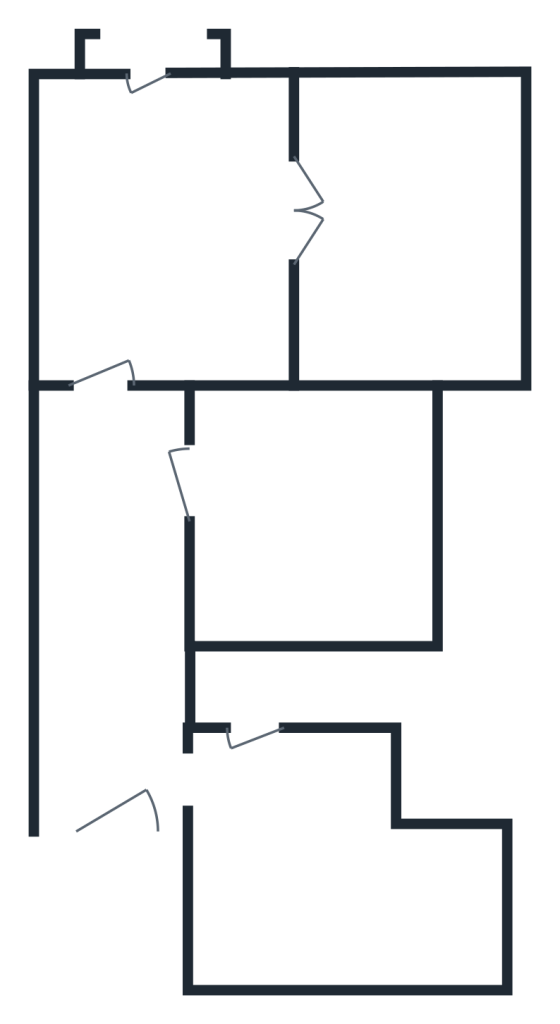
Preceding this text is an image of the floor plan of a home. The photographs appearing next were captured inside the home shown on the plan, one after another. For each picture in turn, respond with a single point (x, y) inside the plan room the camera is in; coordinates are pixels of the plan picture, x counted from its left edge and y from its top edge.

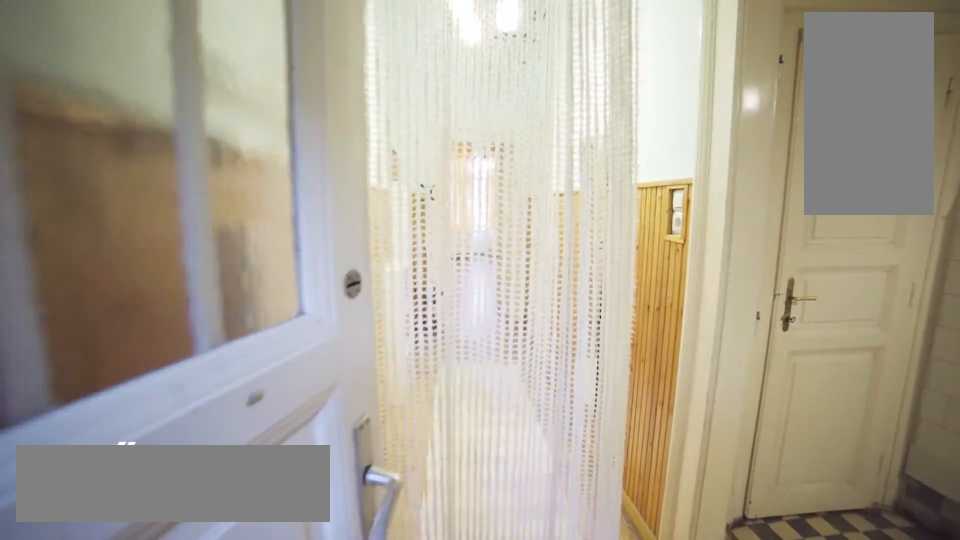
(119, 742)
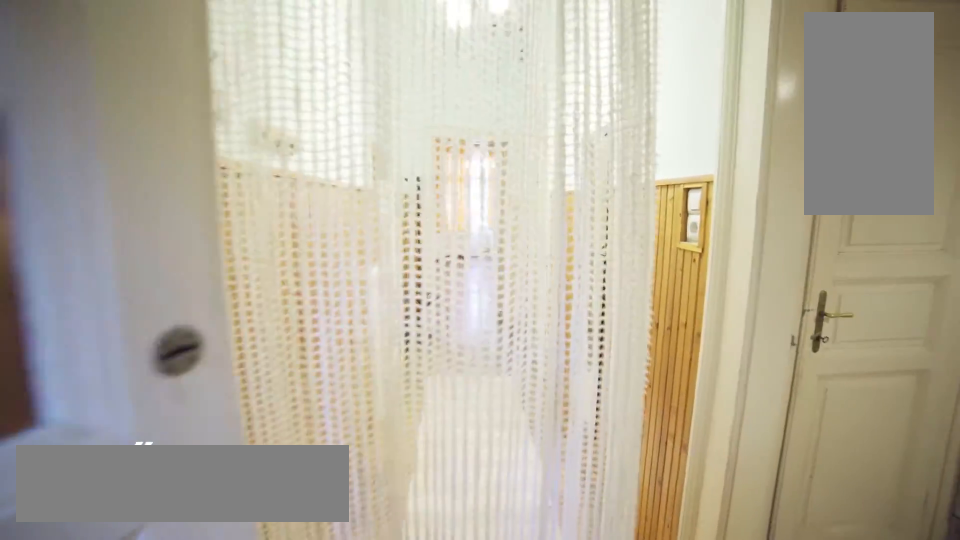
(118, 742)
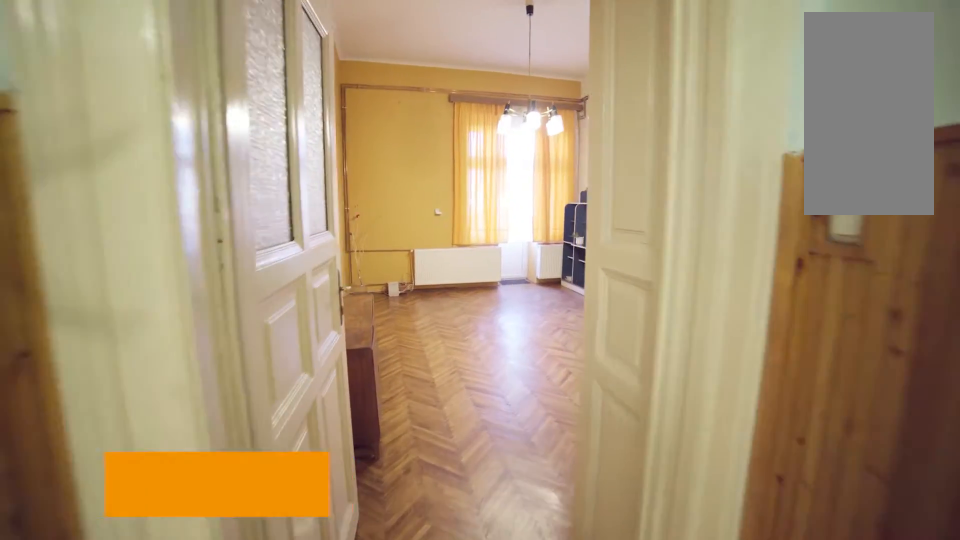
(119, 437)
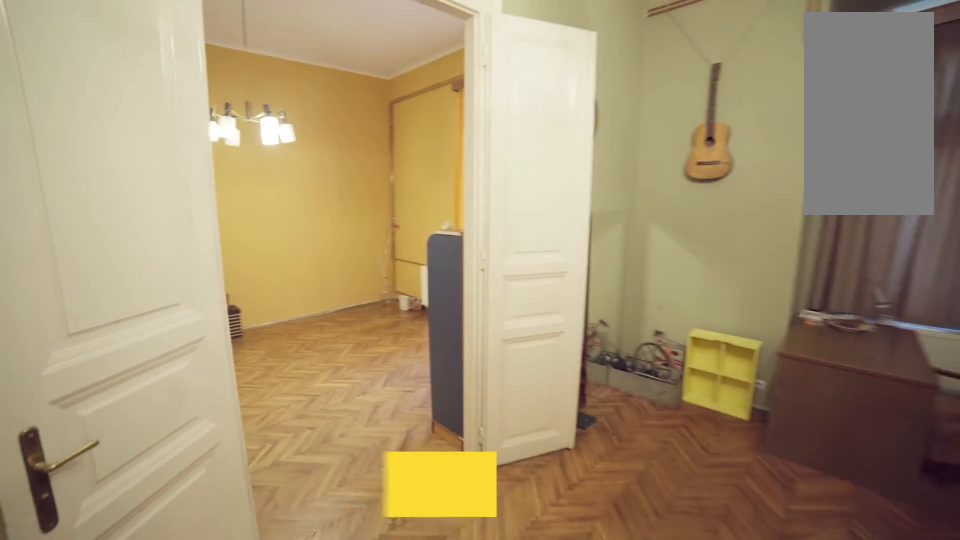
(423, 331)
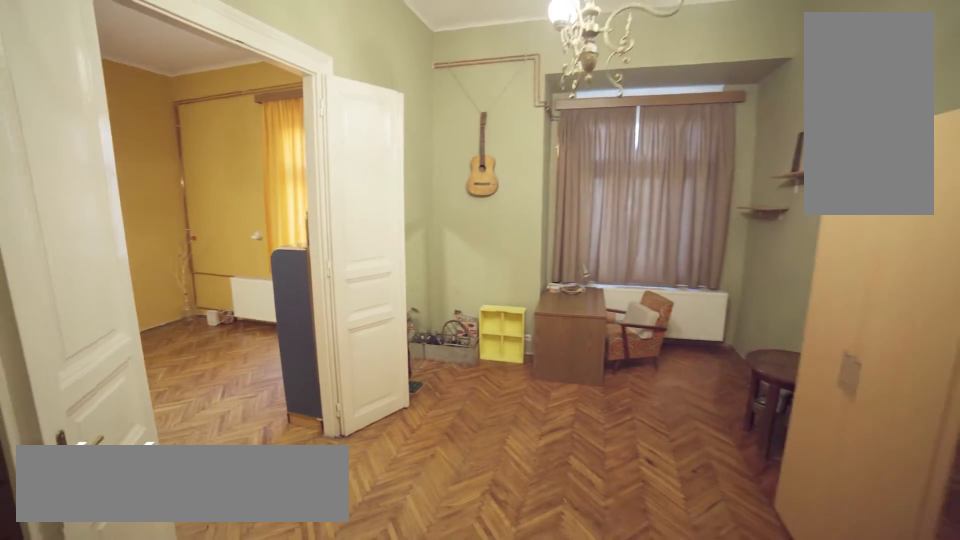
(423, 331)
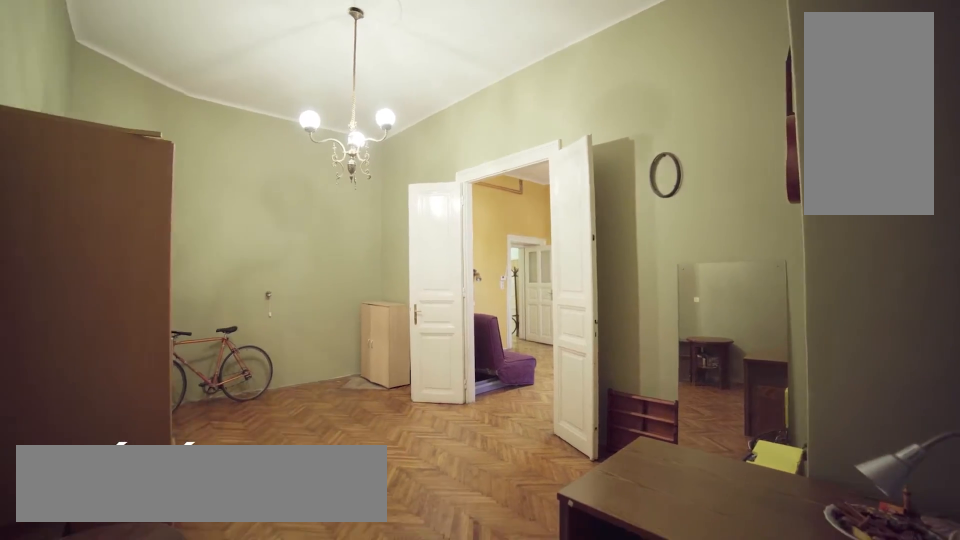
(468, 143)
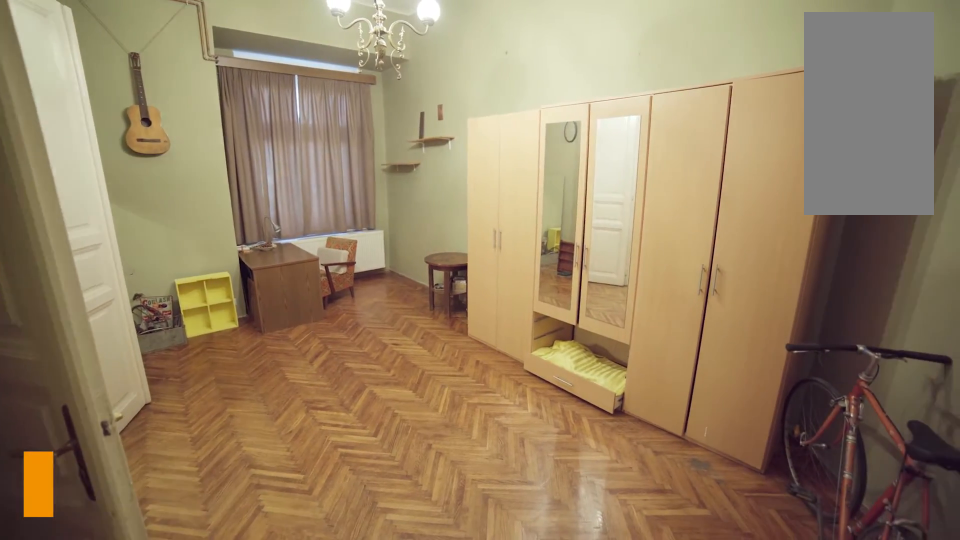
(367, 335)
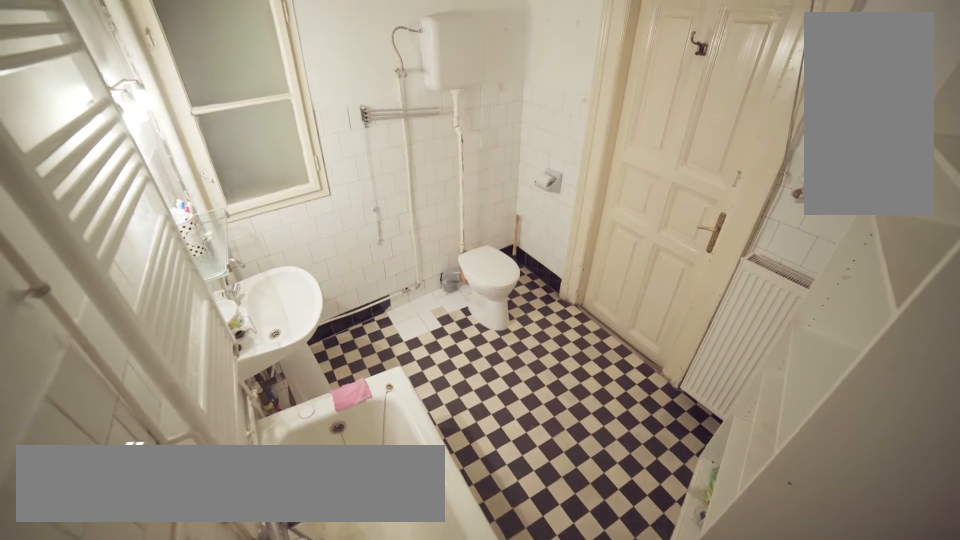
(372, 445)
